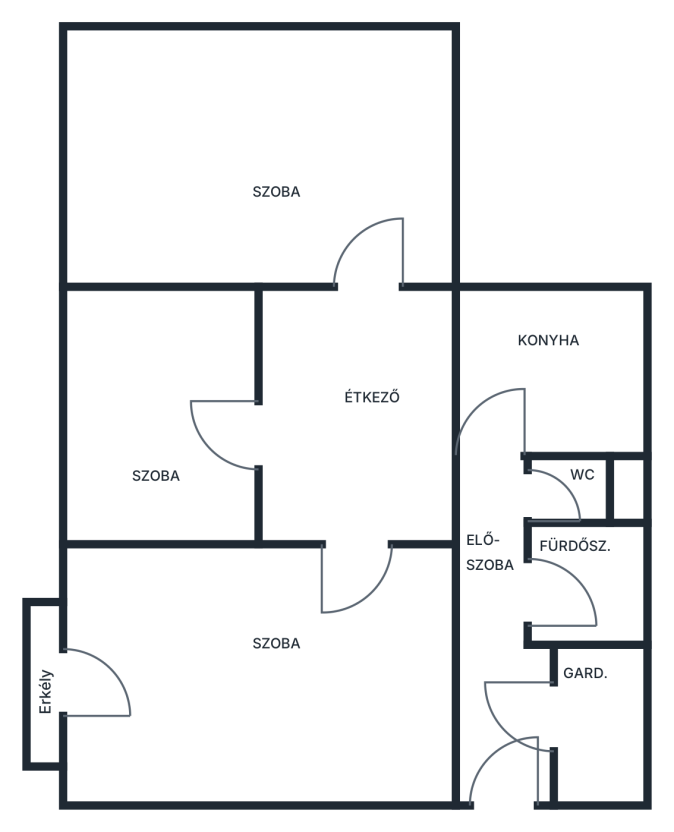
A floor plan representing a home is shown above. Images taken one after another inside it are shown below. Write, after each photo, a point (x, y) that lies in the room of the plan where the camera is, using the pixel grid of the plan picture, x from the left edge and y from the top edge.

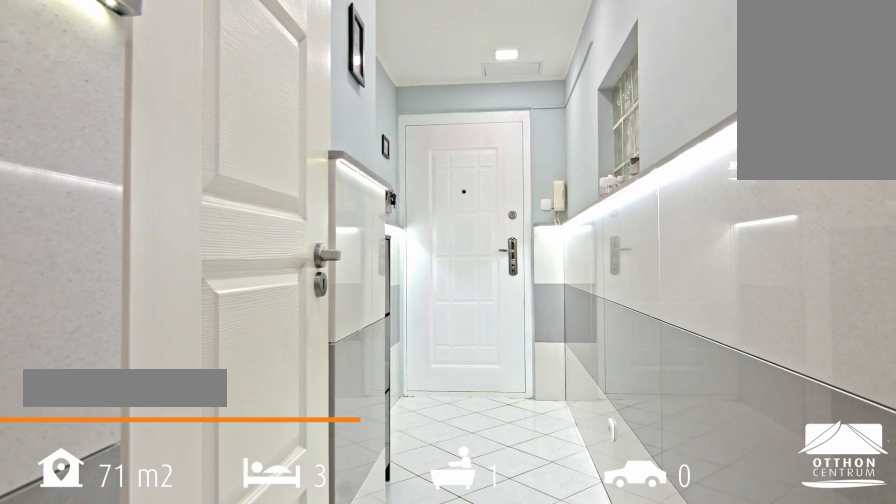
(493, 621)
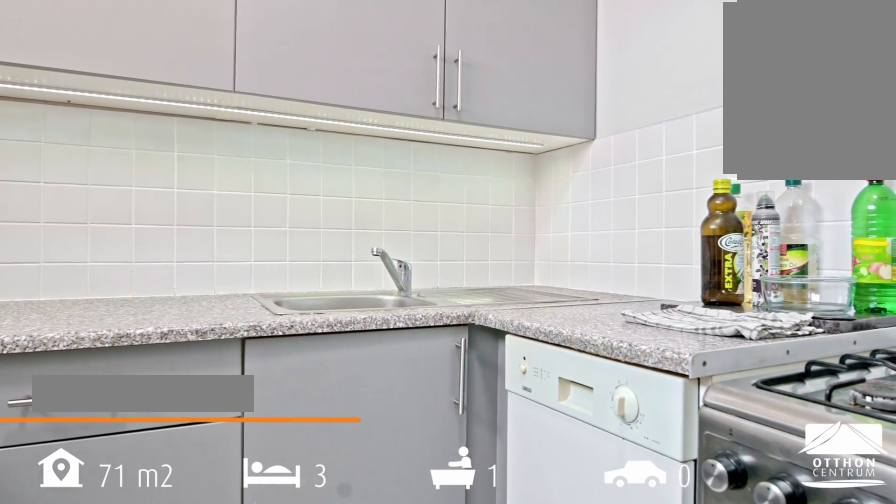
(571, 388)
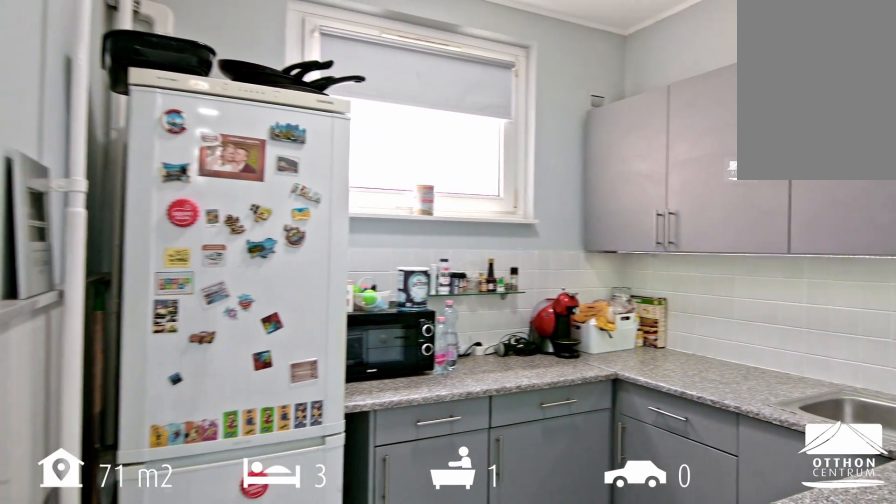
(570, 388)
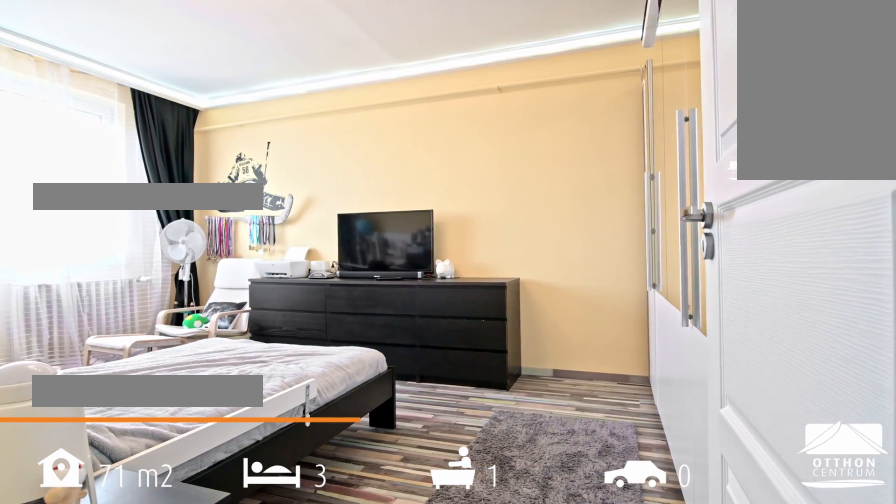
(253, 149)
